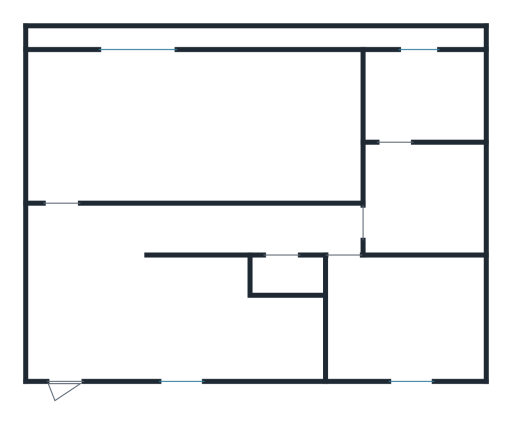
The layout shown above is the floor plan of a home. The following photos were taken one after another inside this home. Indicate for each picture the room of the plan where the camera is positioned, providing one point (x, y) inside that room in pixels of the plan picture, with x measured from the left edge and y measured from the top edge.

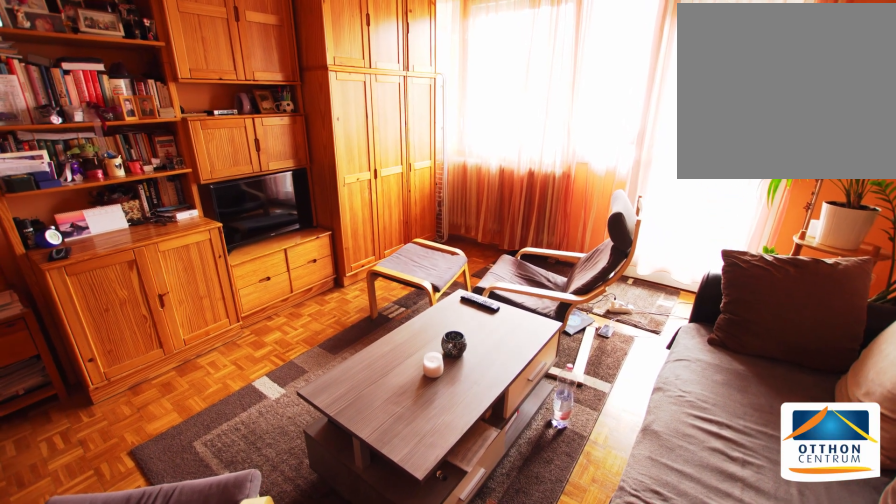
(190, 122)
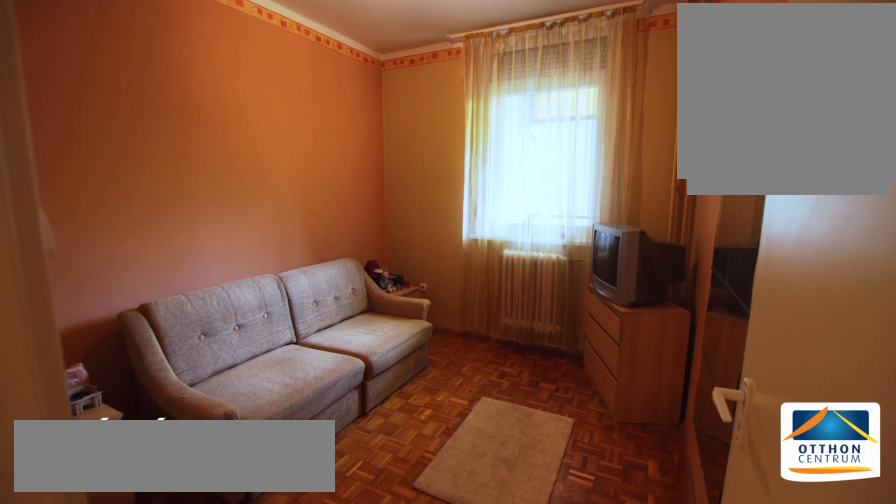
(409, 317)
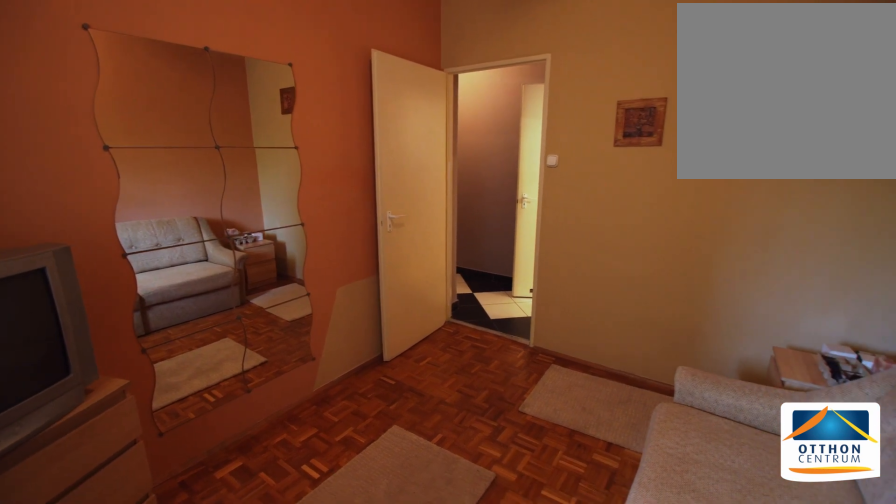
(409, 317)
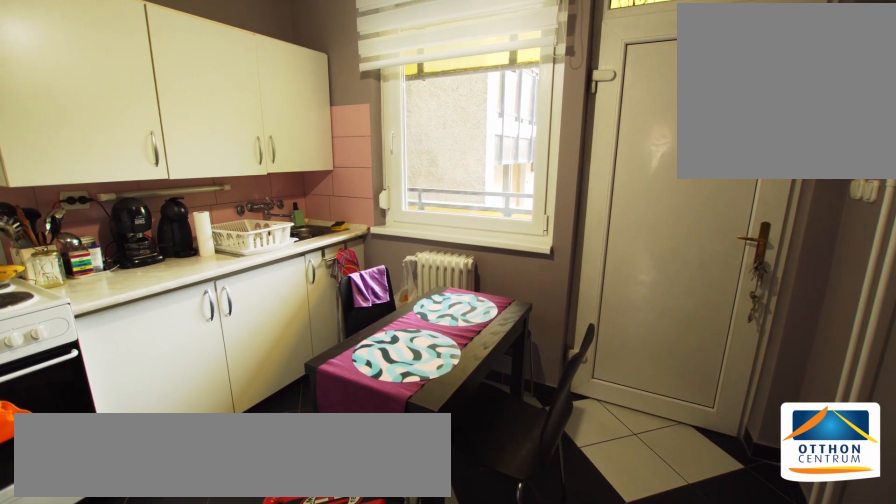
(177, 317)
